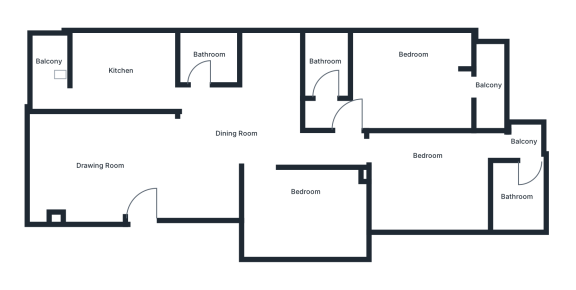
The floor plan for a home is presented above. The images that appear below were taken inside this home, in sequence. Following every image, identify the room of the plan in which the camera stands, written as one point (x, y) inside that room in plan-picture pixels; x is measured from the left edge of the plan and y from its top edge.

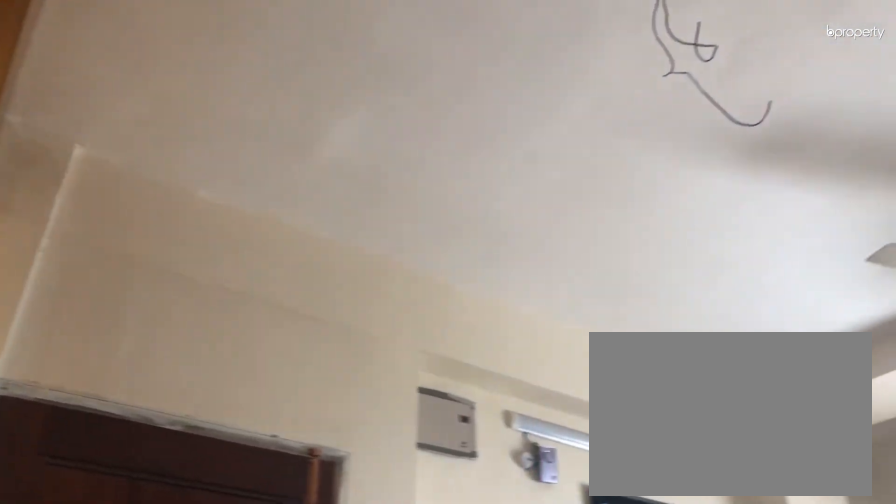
(103, 168)
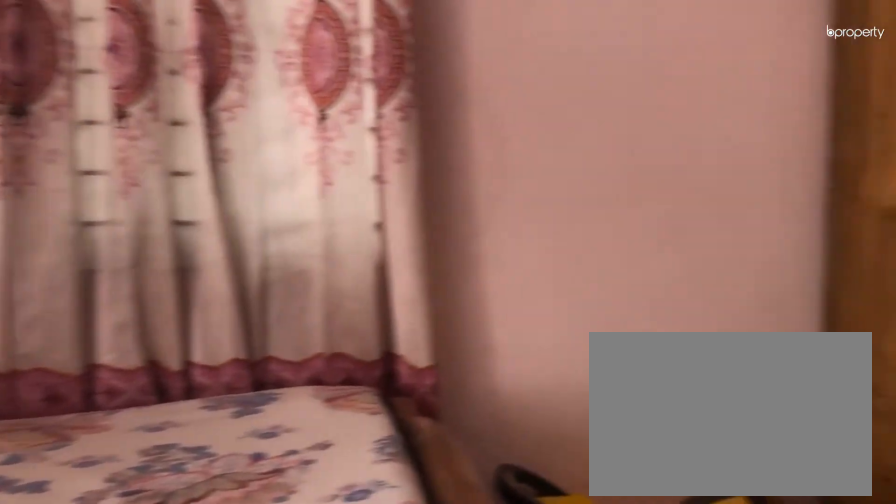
(427, 185)
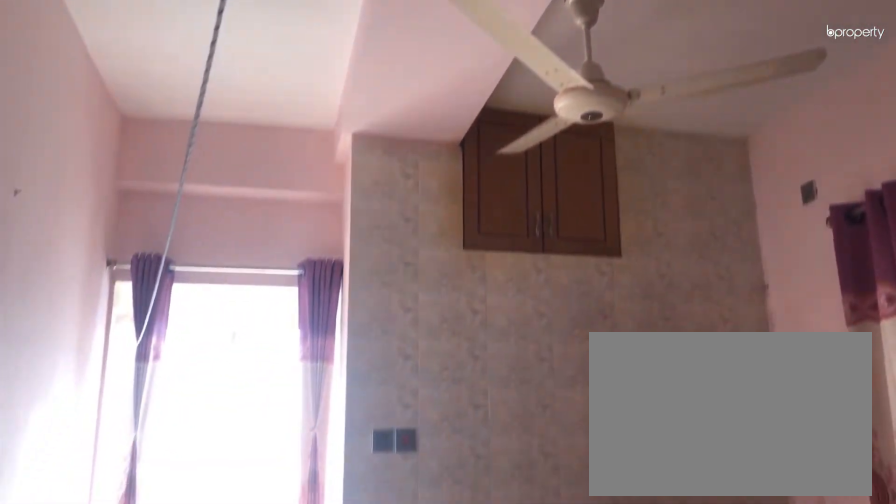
(428, 185)
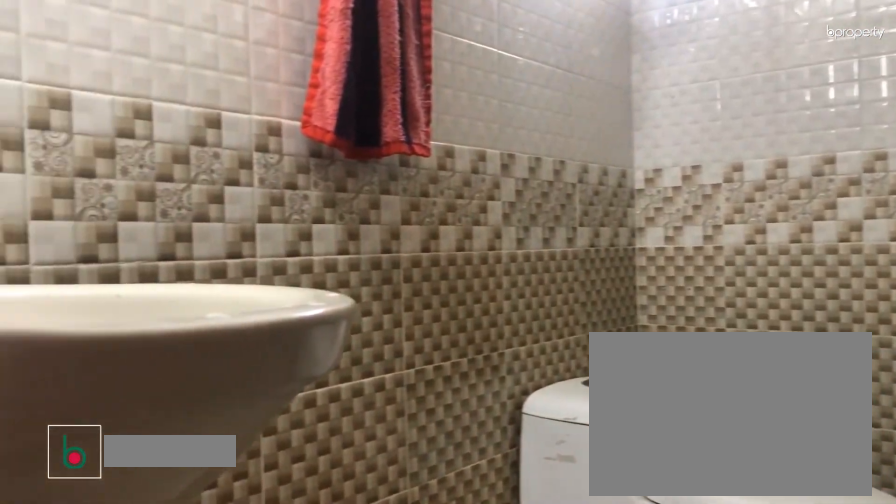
(324, 63)
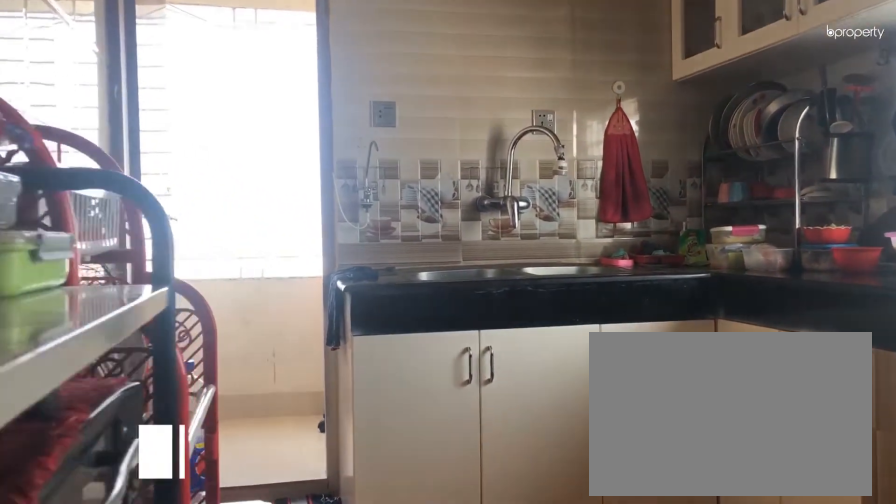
(121, 71)
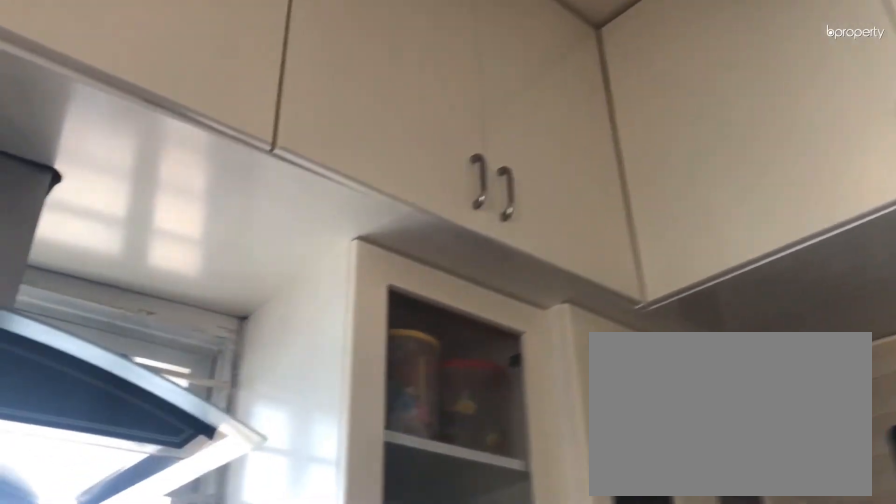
(121, 71)
